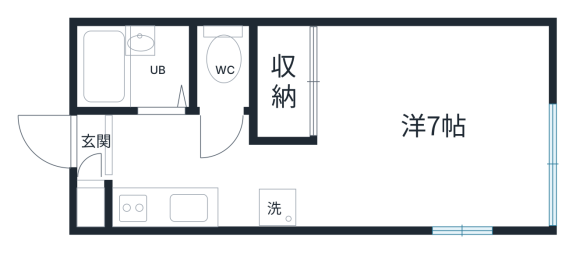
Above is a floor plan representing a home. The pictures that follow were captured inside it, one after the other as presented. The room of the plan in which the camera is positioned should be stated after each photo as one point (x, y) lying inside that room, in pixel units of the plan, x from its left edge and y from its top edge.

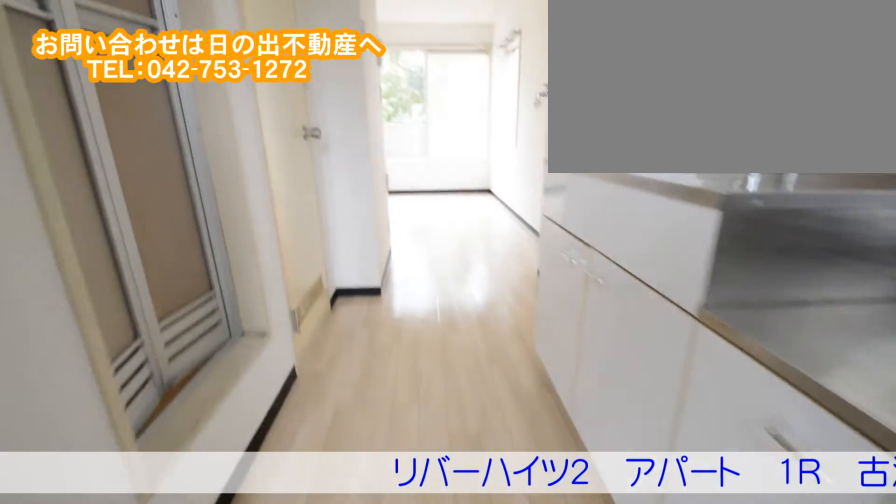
(147, 145)
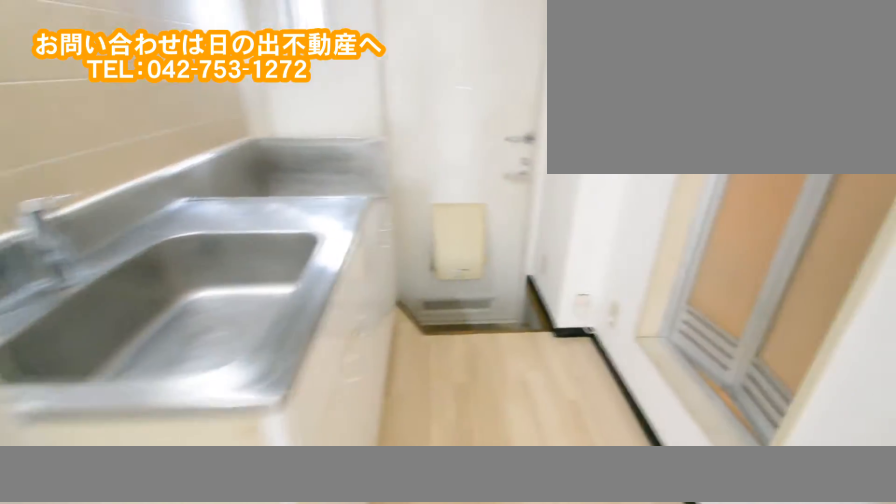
(187, 148)
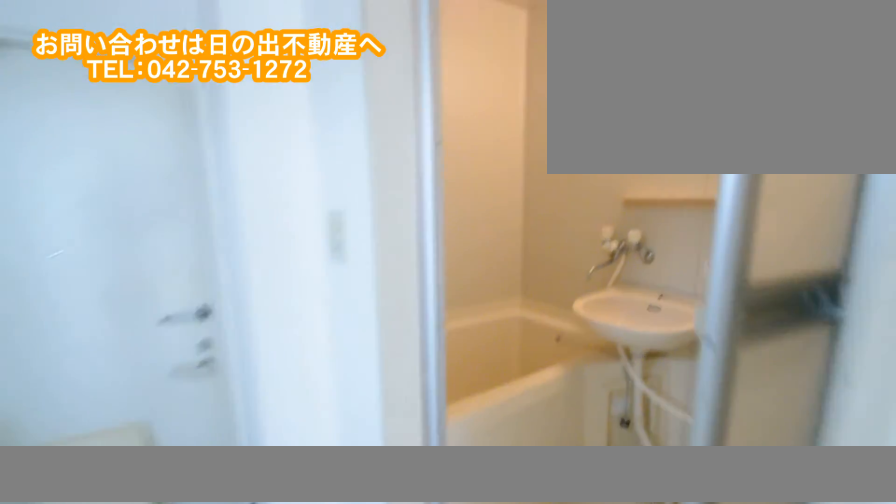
(128, 75)
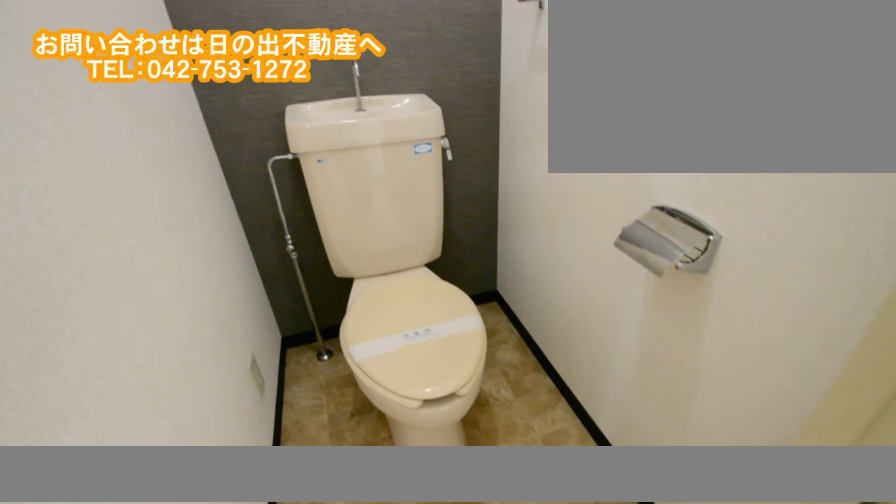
(217, 72)
